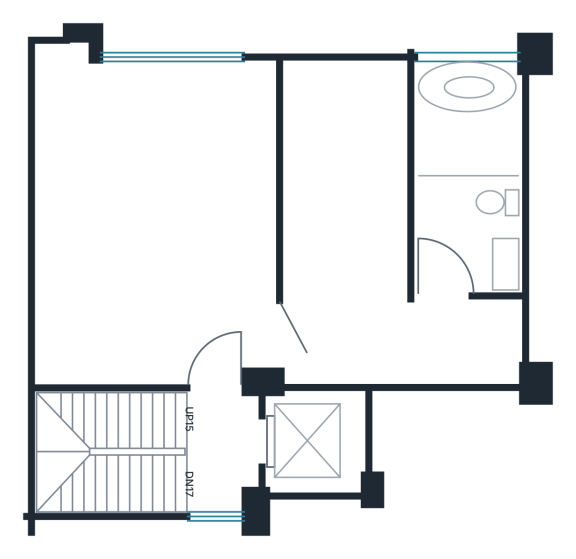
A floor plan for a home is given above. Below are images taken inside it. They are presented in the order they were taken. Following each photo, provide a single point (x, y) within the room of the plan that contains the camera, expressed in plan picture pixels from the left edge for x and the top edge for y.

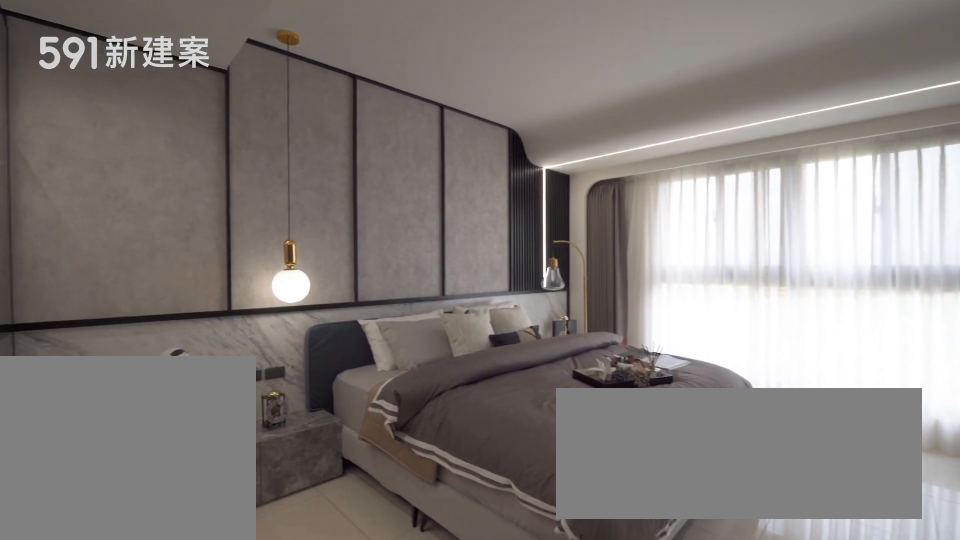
(236, 229)
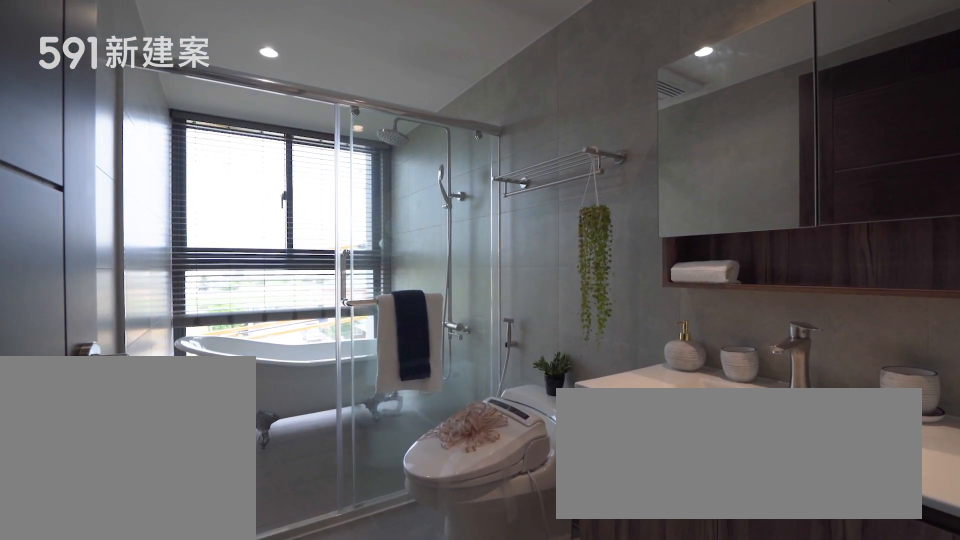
(468, 174)
